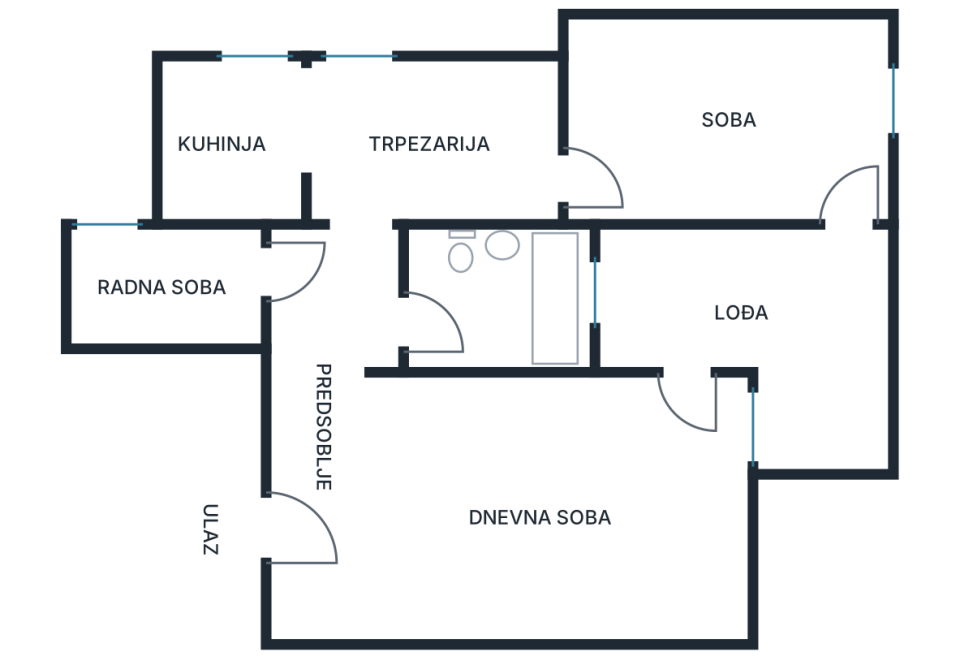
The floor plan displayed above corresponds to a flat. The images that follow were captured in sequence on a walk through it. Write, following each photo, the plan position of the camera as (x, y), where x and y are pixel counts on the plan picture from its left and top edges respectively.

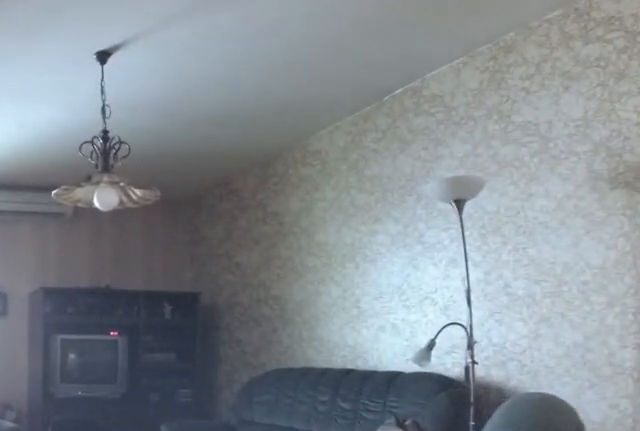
(333, 455)
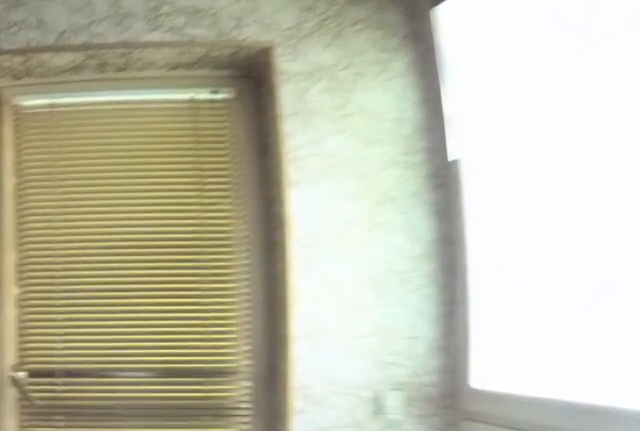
(667, 515)
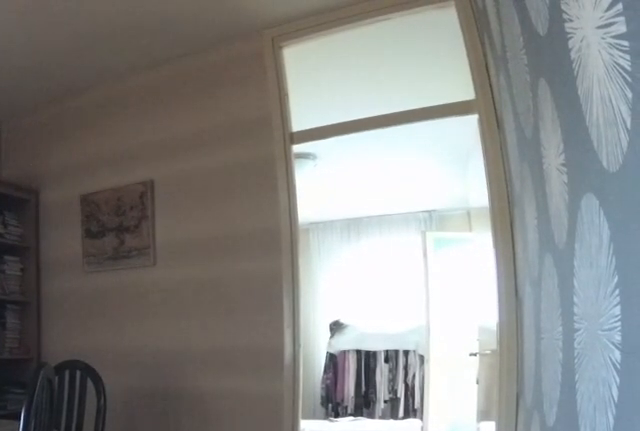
(327, 204)
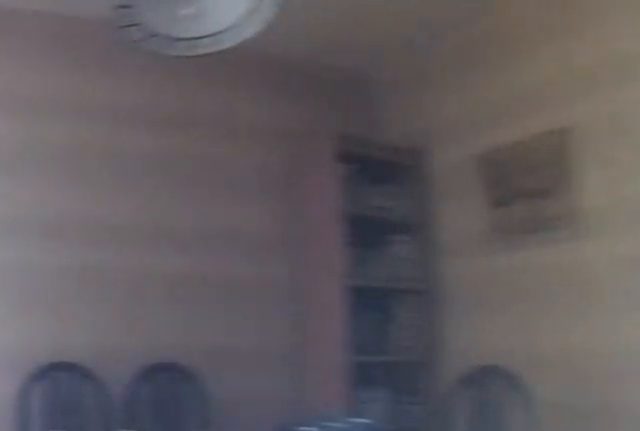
(353, 204)
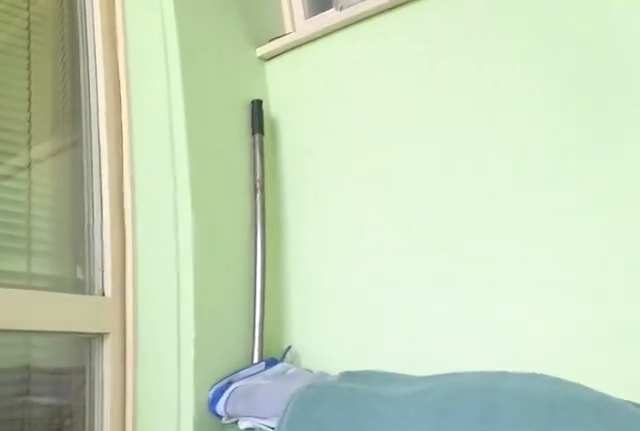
(706, 264)
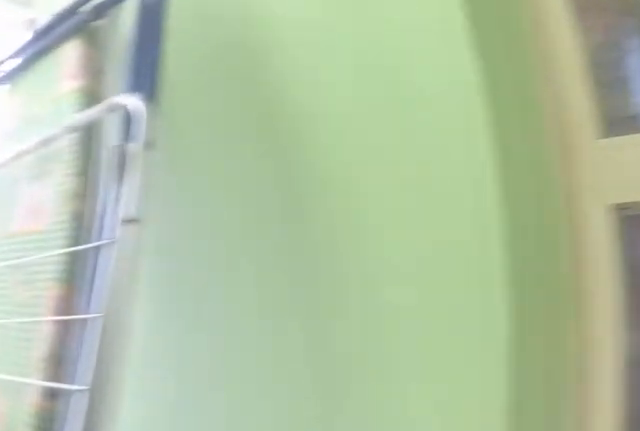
(638, 273)
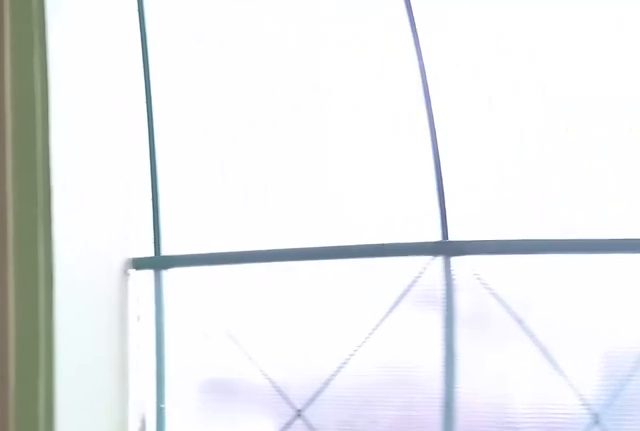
(749, 313)
